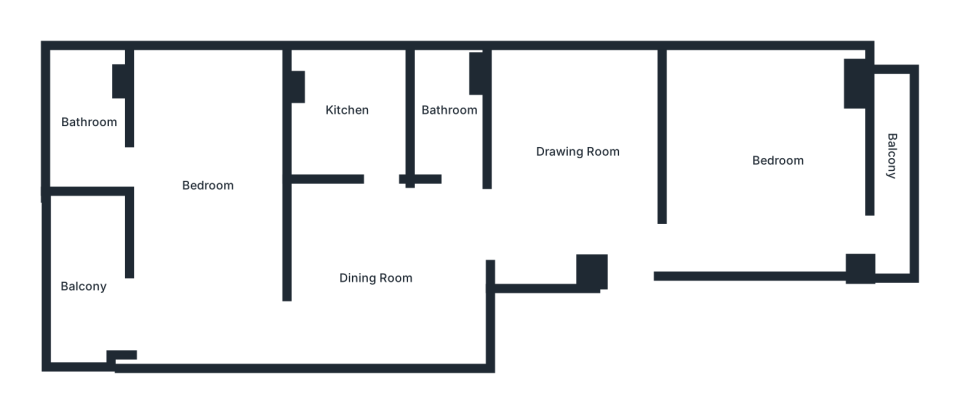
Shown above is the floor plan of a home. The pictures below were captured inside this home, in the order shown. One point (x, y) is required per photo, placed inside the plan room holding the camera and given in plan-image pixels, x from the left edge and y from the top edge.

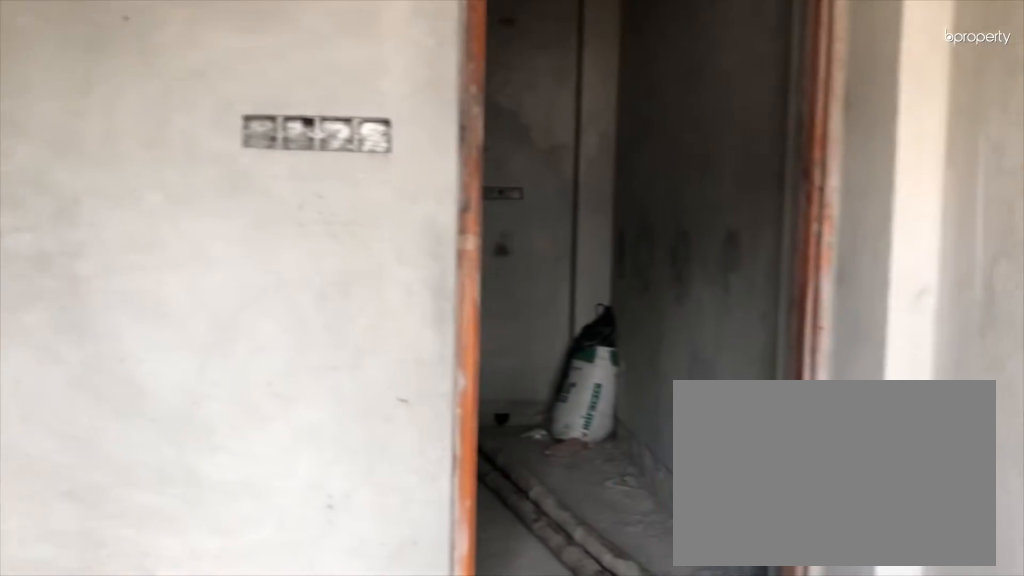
(204, 191)
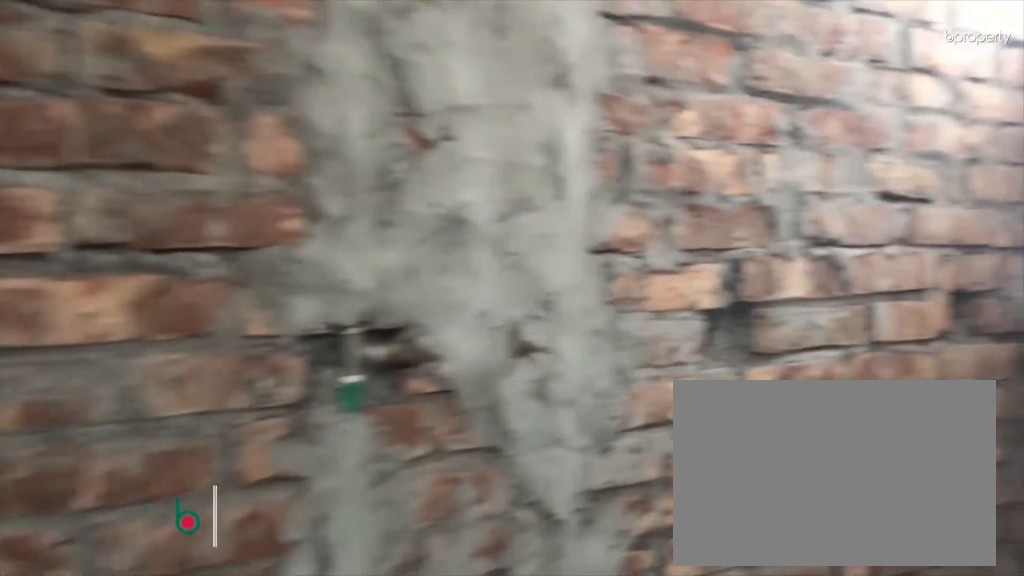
(89, 120)
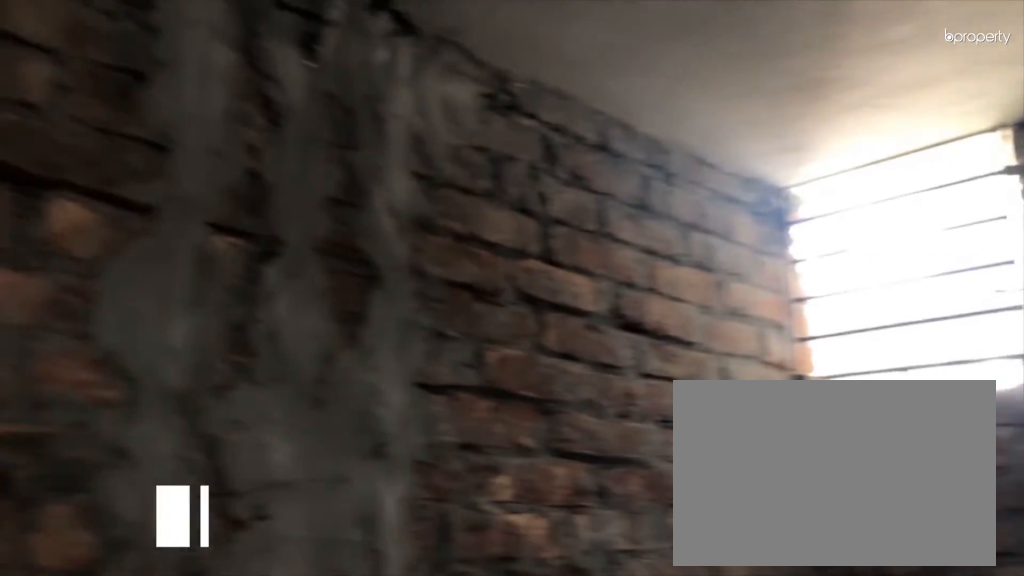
(89, 120)
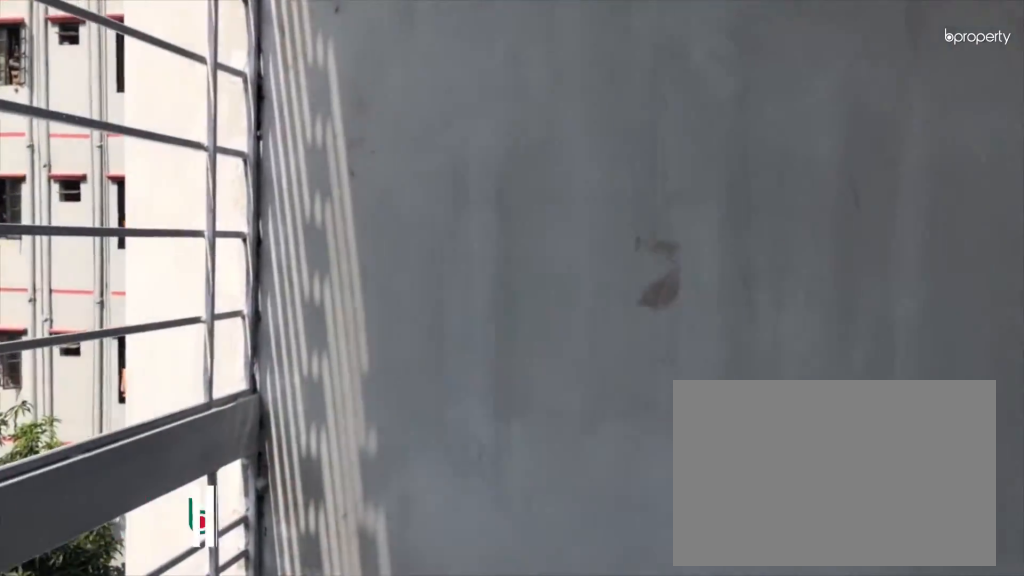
(82, 281)
